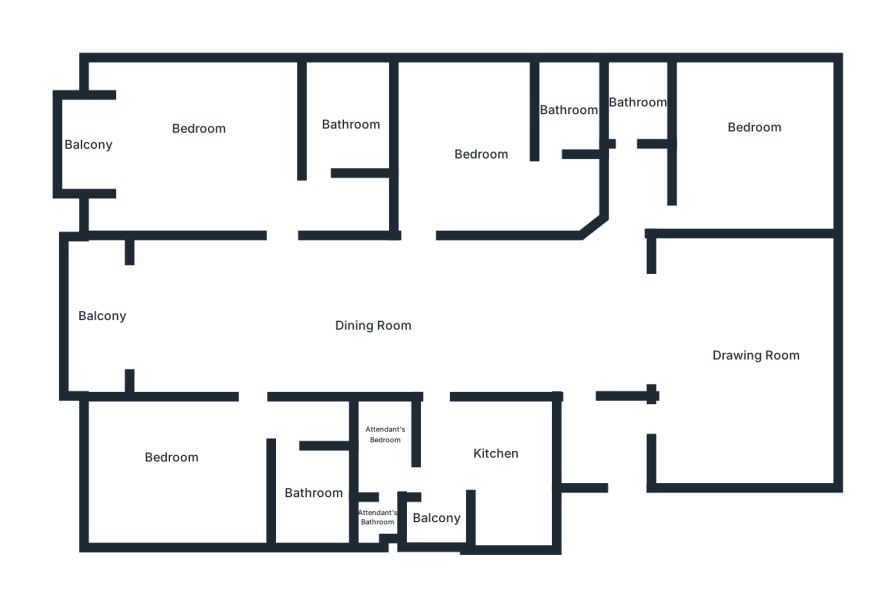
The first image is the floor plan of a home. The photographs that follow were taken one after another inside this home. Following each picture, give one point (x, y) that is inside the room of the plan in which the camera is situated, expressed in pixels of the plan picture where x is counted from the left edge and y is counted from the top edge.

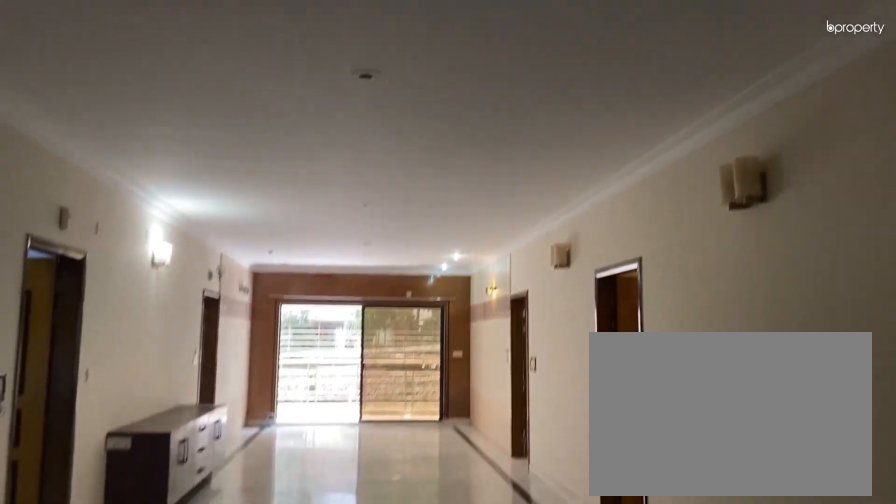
(474, 310)
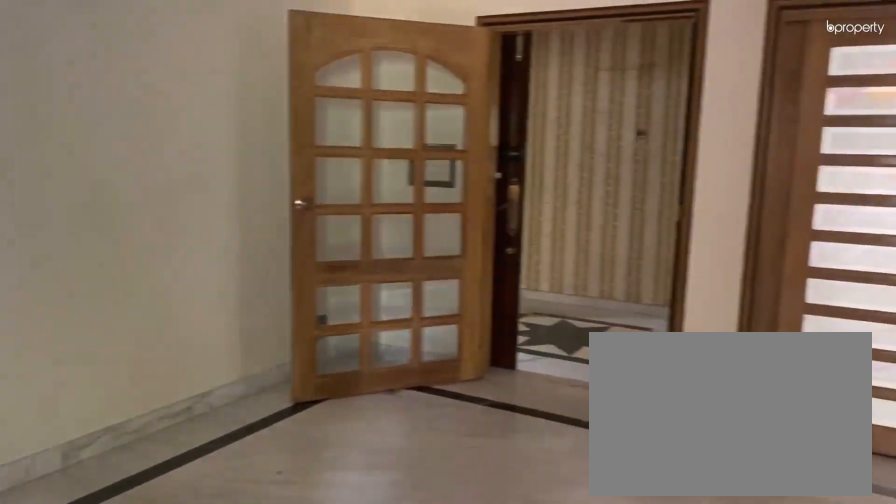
(741, 322)
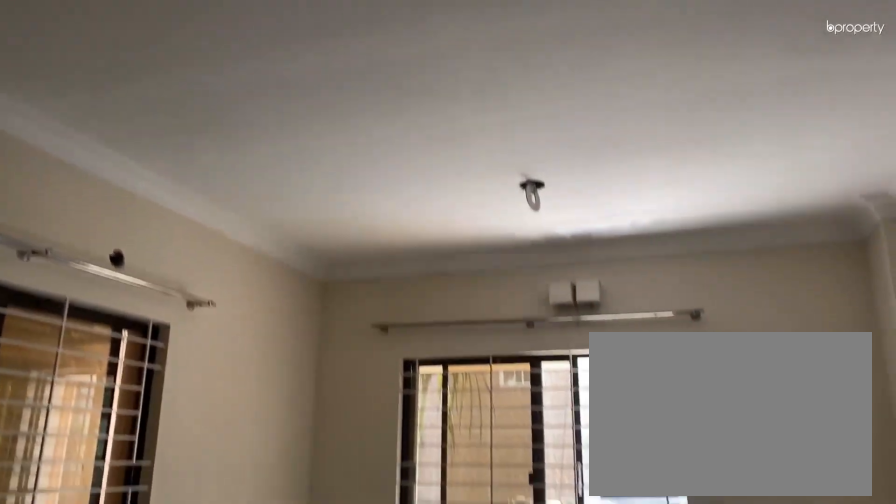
(186, 462)
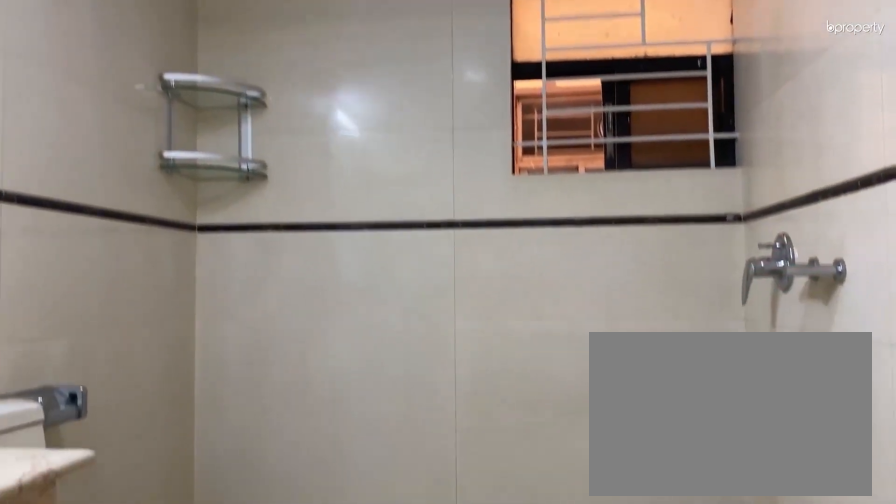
(302, 481)
